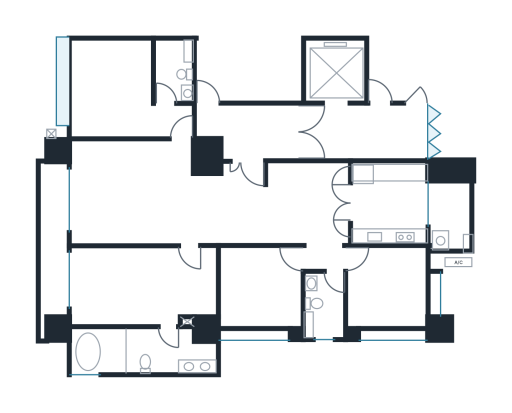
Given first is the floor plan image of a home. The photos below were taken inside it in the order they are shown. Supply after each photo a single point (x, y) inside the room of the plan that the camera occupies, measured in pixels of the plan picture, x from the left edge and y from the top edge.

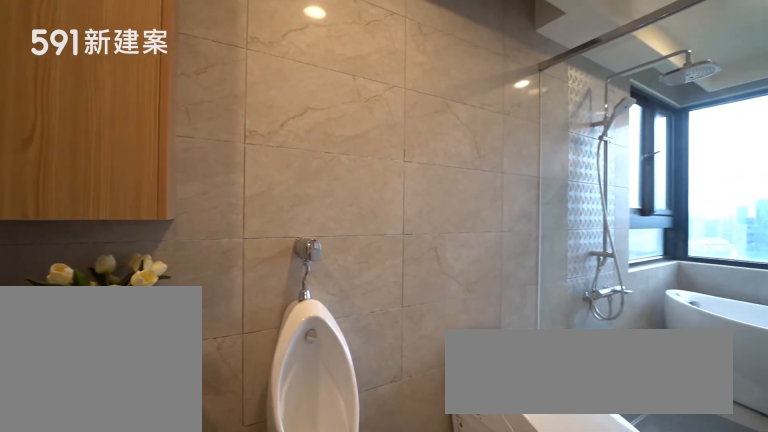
(137, 353)
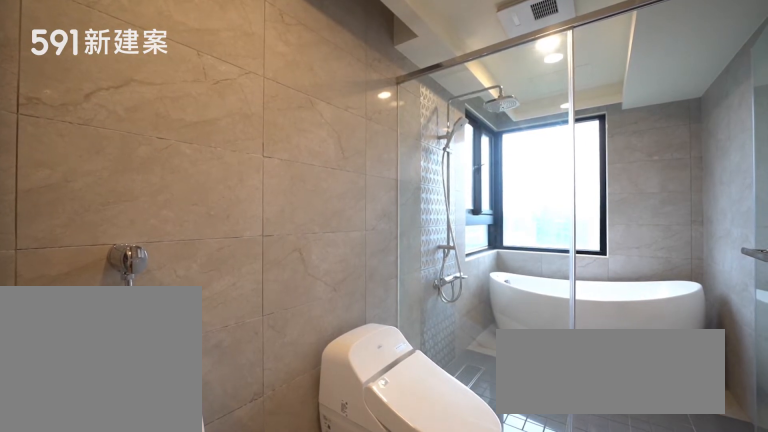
(137, 353)
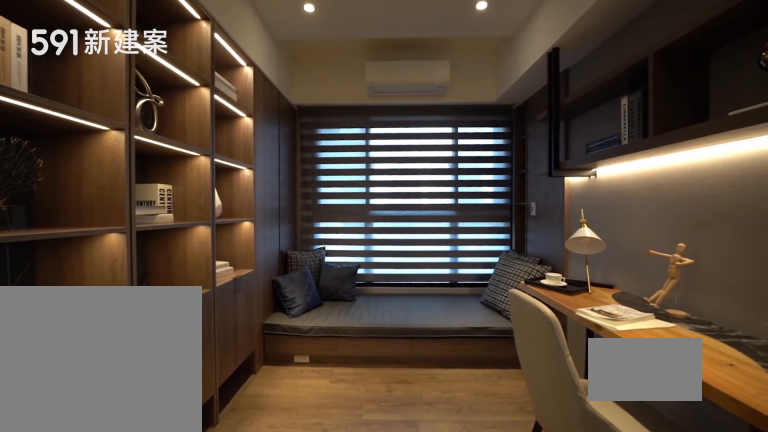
(261, 286)
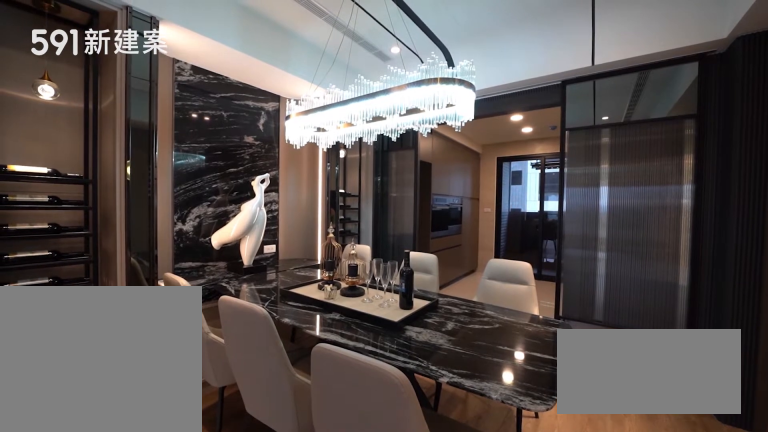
(305, 201)
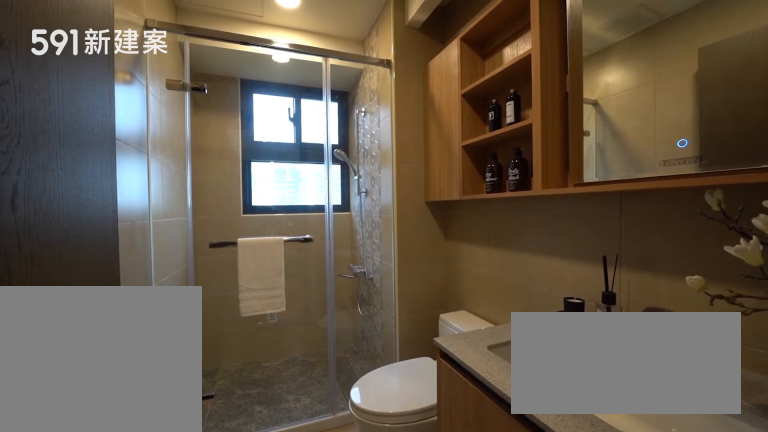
(325, 307)
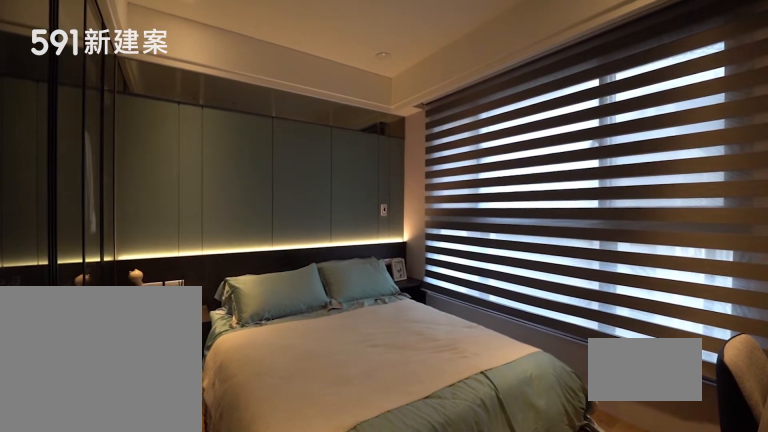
(387, 287)
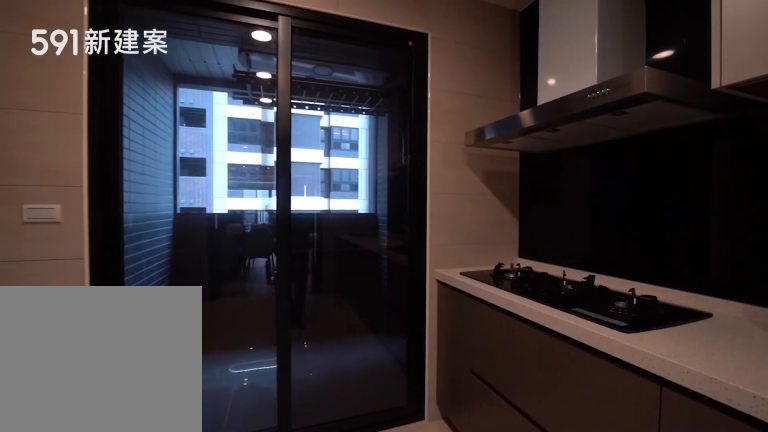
(389, 204)
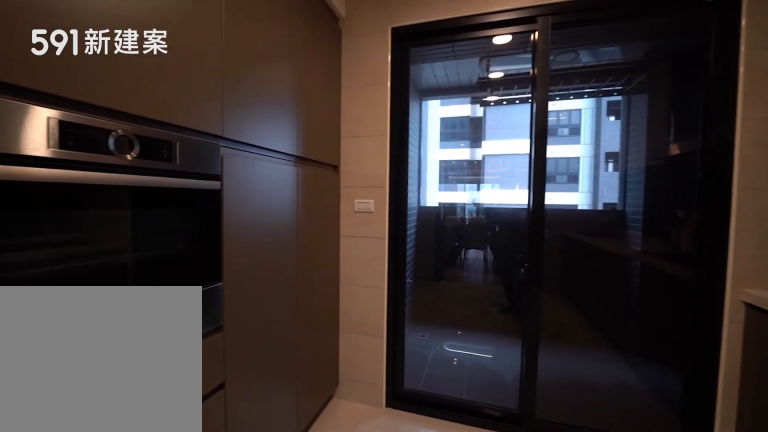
(389, 204)
